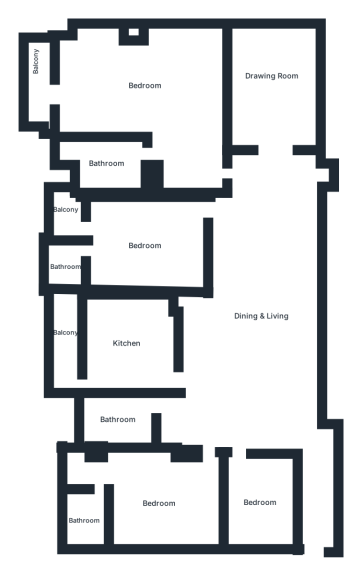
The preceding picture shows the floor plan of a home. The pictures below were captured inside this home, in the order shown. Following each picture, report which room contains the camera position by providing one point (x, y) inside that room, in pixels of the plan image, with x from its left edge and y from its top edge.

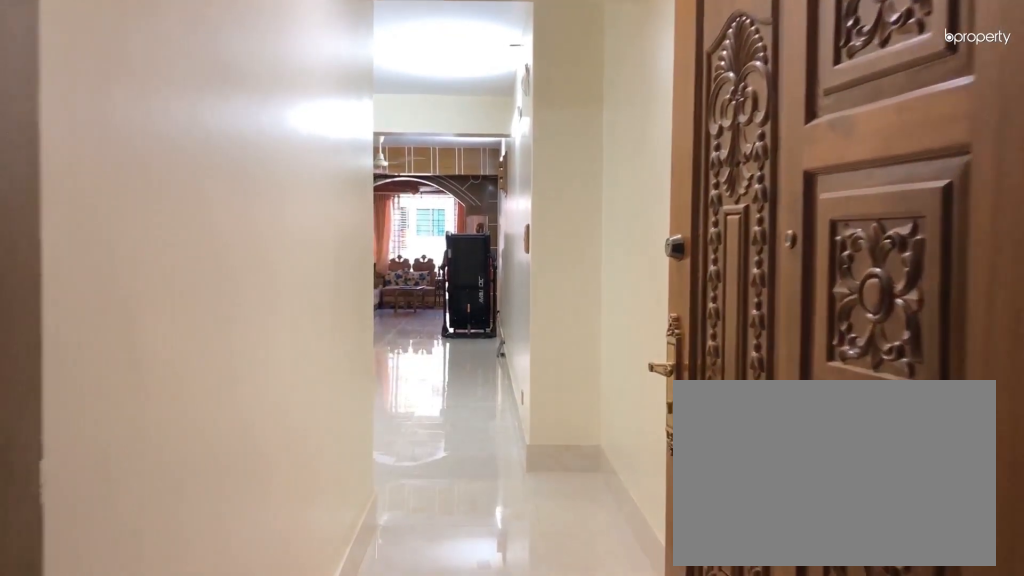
(319, 494)
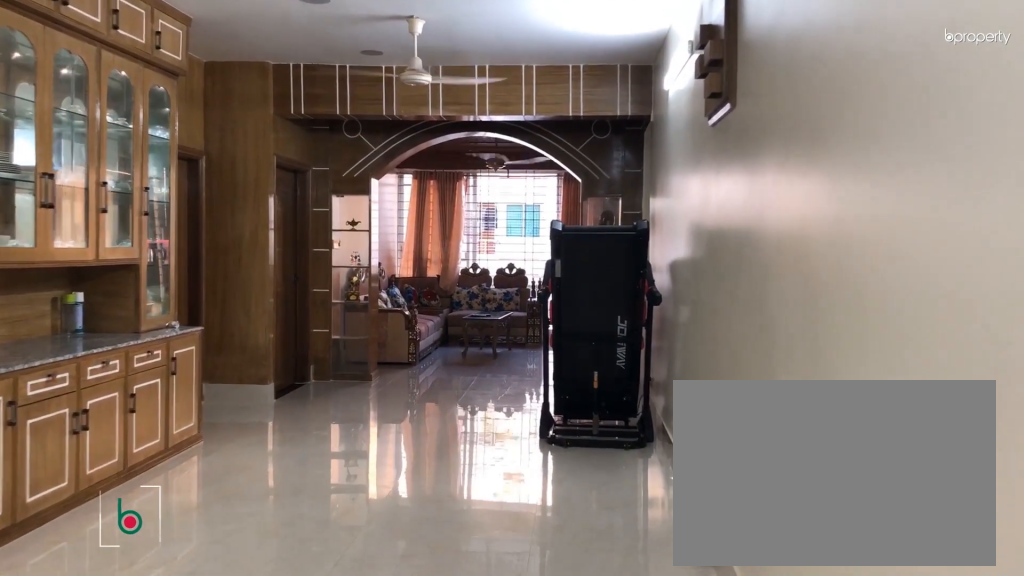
(269, 355)
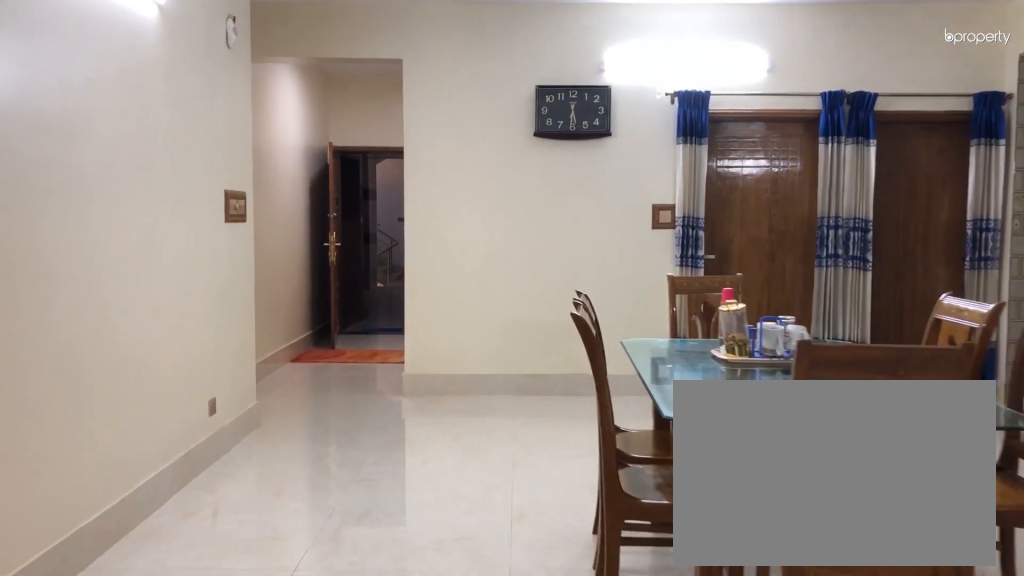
(255, 354)
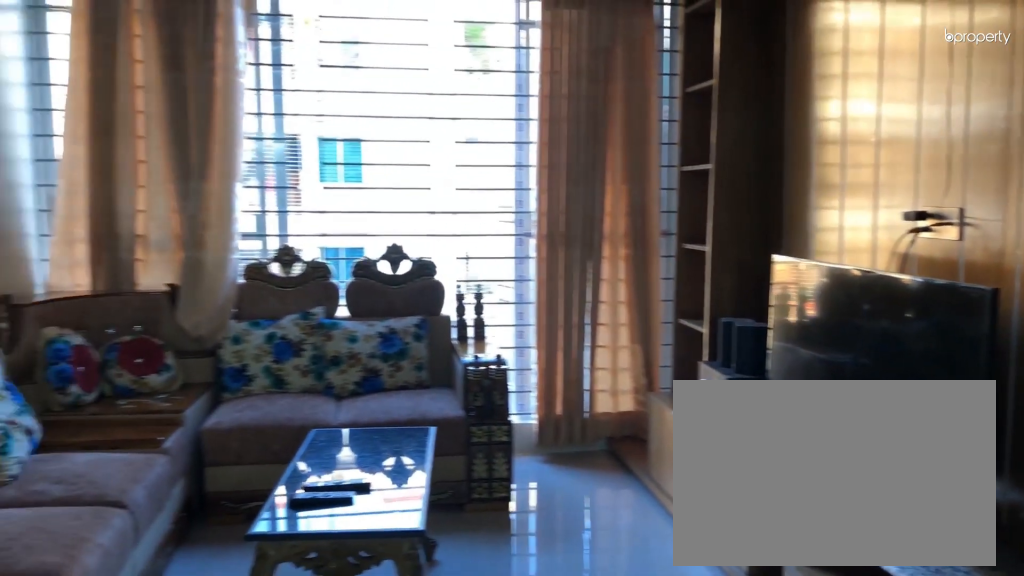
(275, 85)
